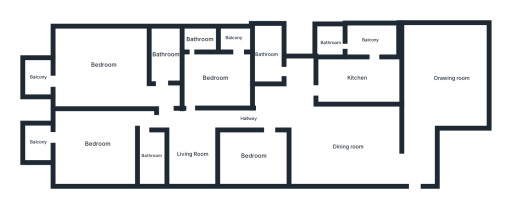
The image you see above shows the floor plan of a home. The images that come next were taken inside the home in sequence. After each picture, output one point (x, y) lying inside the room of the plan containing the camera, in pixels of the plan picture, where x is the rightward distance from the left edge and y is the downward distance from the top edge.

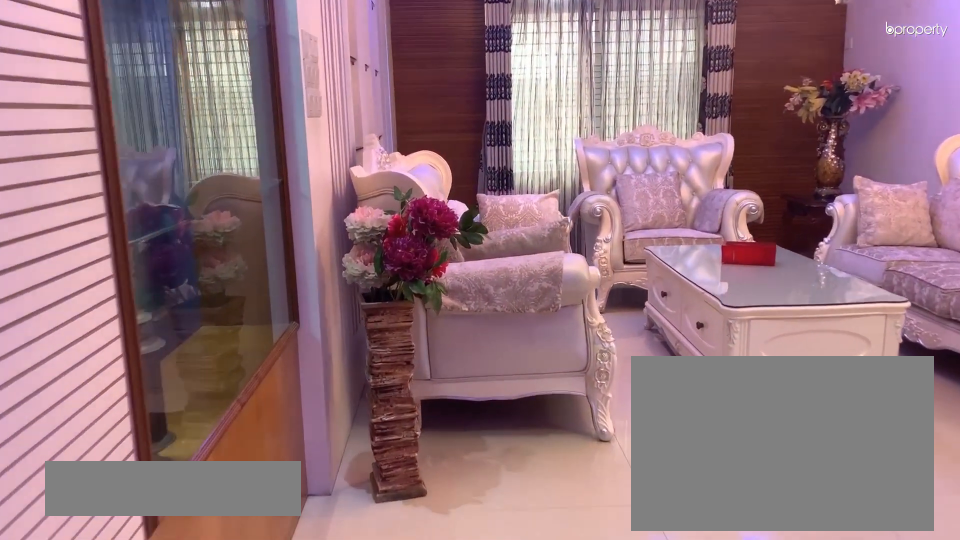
(417, 147)
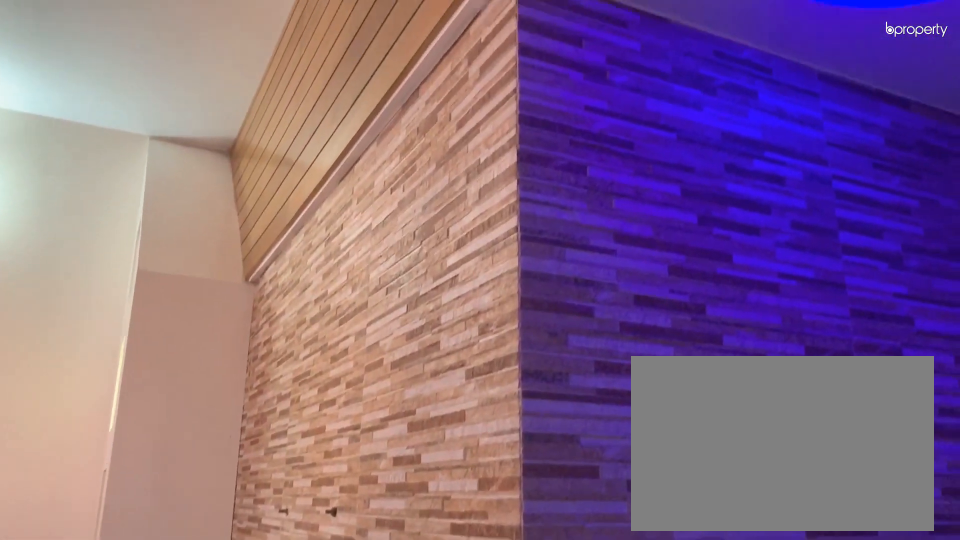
(450, 79)
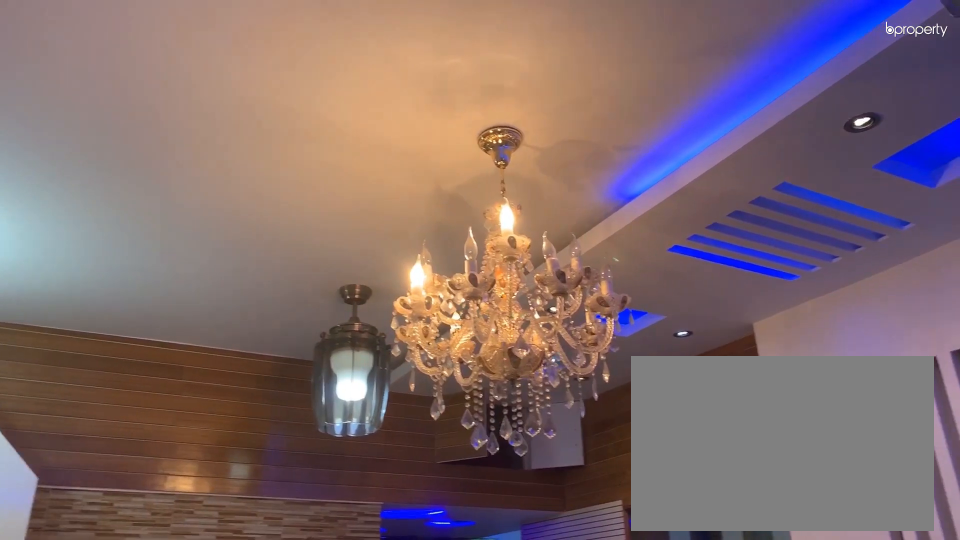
(450, 79)
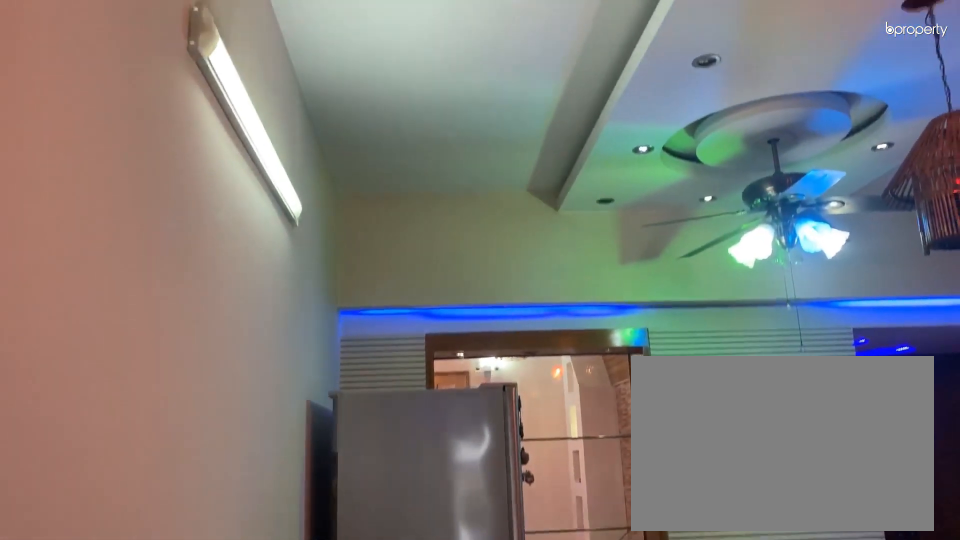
(347, 147)
